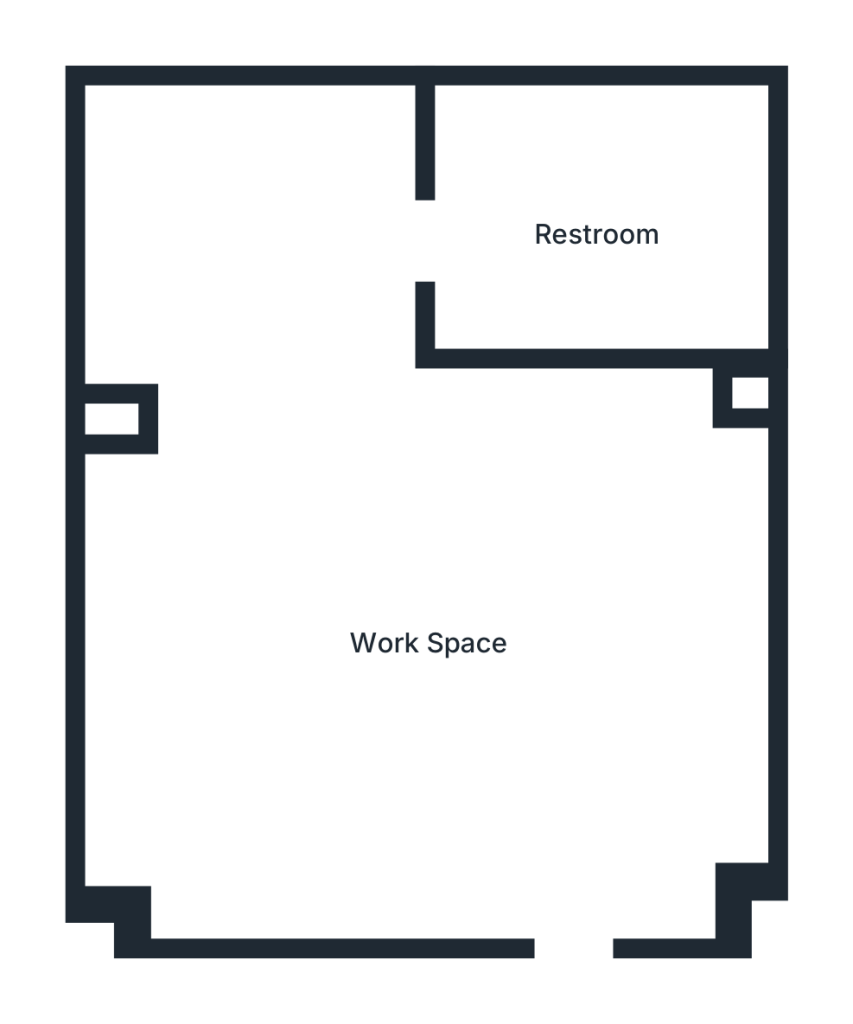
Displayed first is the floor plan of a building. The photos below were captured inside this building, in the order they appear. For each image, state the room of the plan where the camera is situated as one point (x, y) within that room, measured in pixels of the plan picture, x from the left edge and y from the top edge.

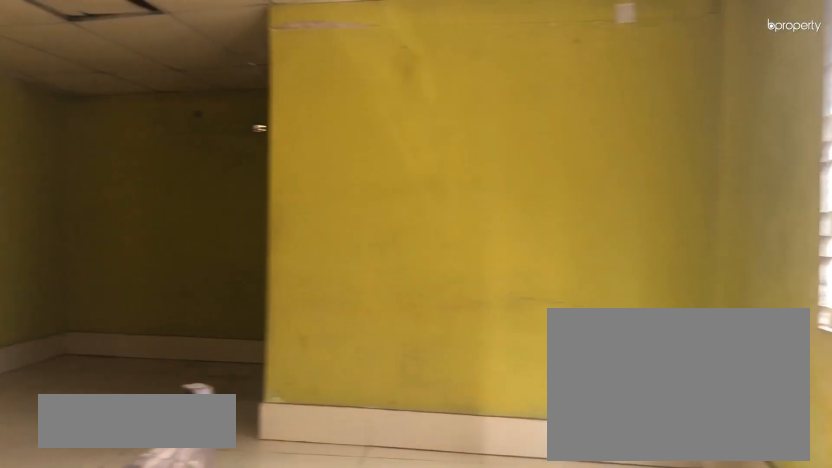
(419, 625)
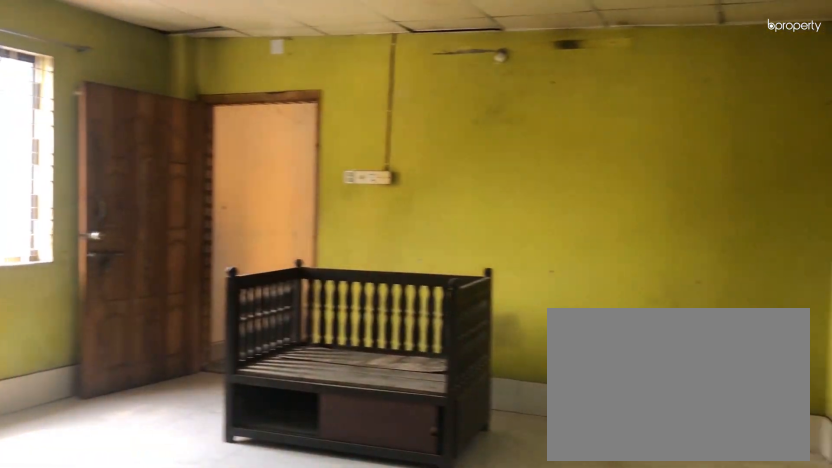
(419, 625)
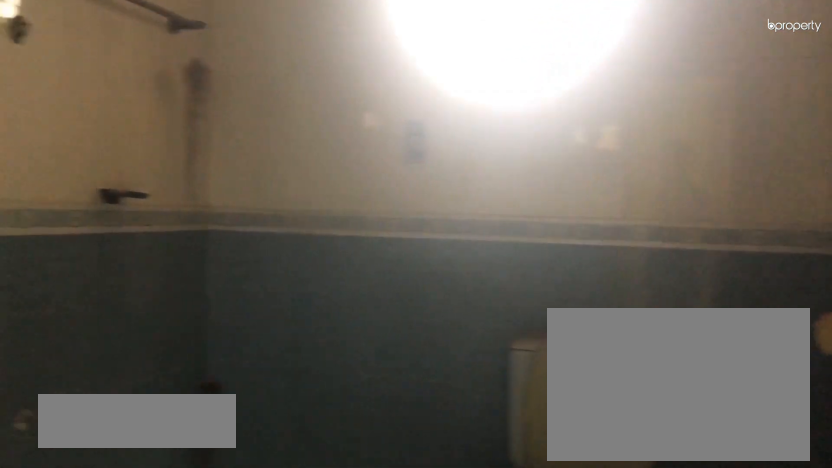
(613, 237)
